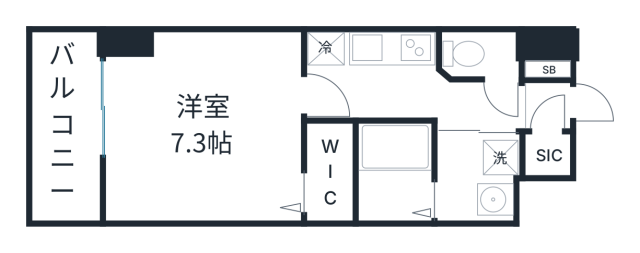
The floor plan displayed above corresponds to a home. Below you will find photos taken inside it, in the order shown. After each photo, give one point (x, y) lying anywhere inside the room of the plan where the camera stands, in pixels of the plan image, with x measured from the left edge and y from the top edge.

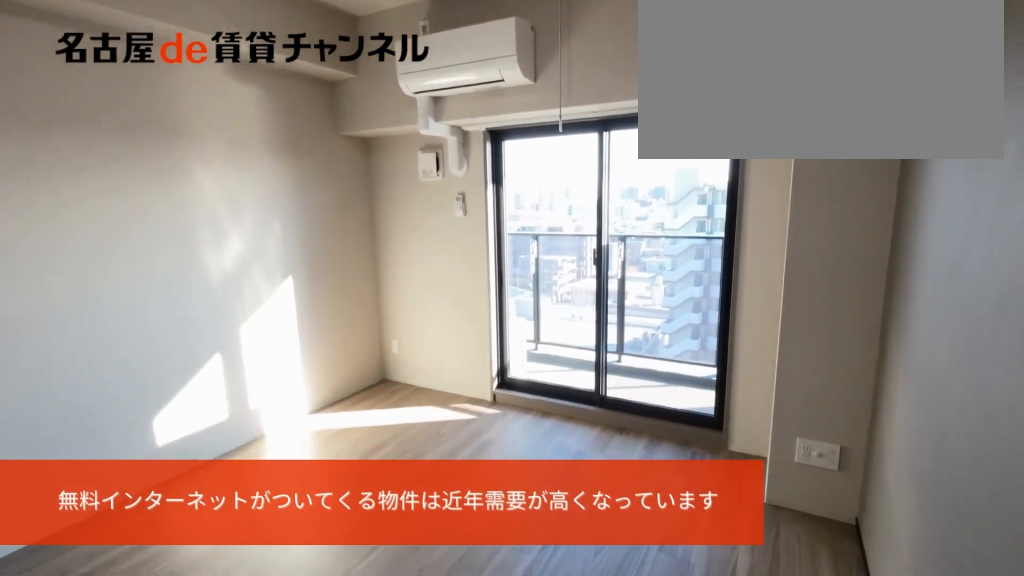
(205, 129)
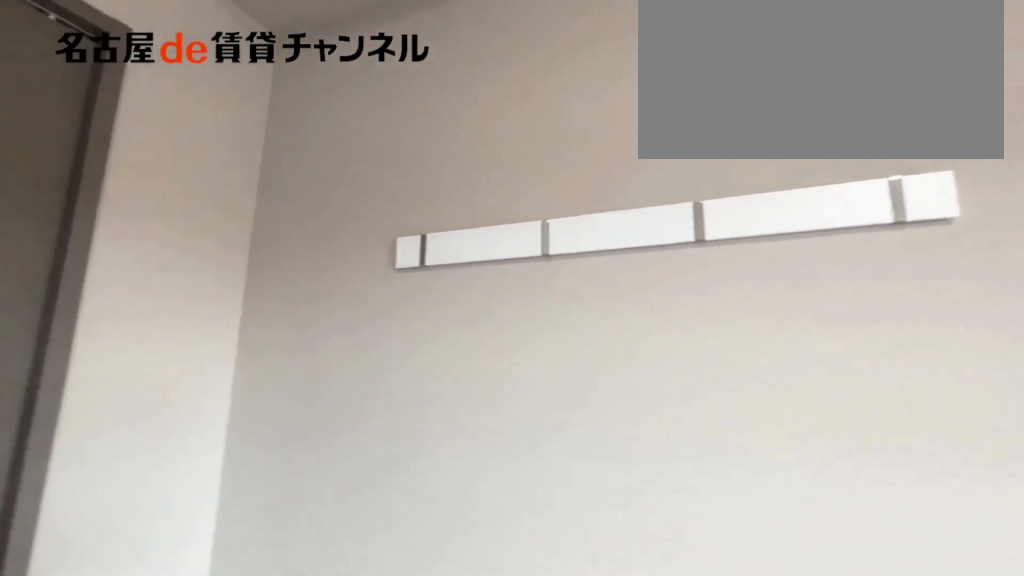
(205, 129)
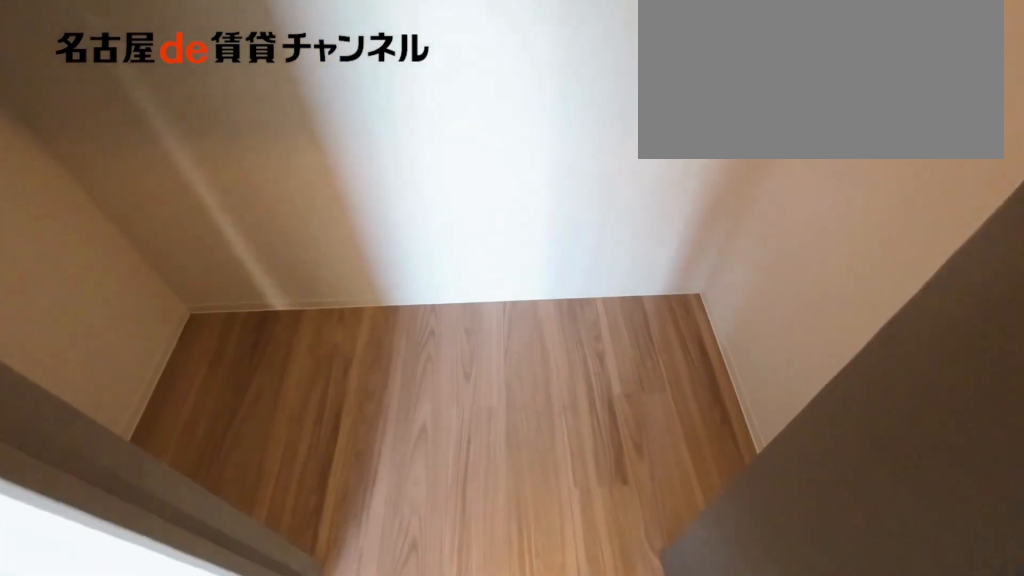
(329, 172)
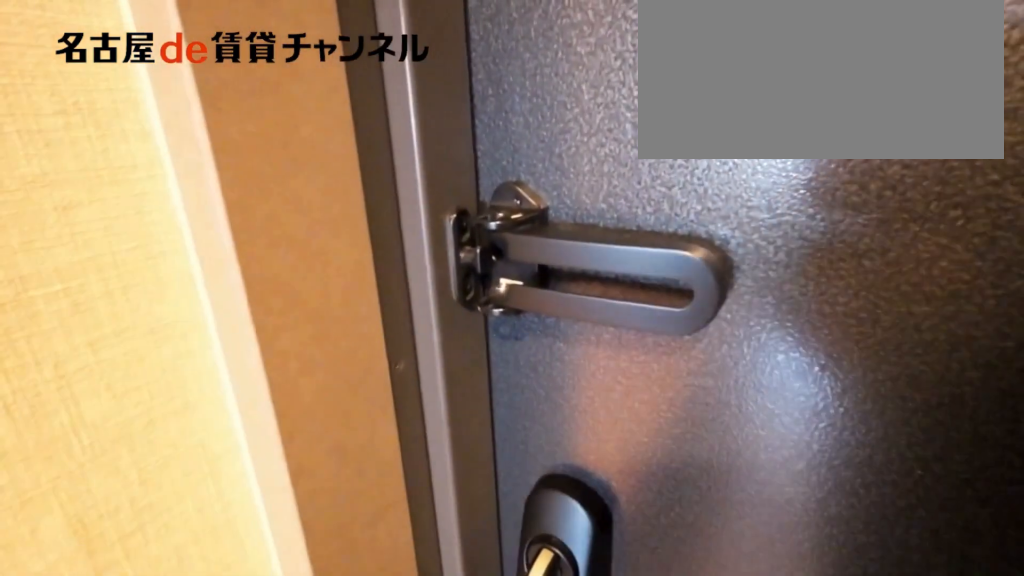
(547, 94)
